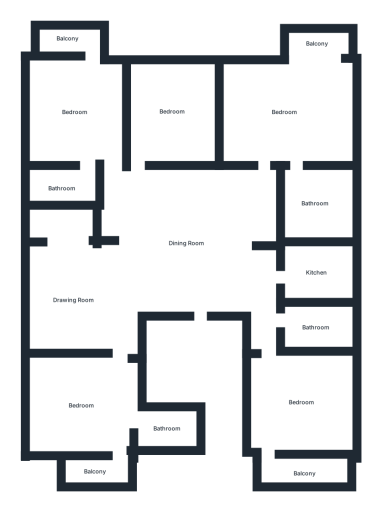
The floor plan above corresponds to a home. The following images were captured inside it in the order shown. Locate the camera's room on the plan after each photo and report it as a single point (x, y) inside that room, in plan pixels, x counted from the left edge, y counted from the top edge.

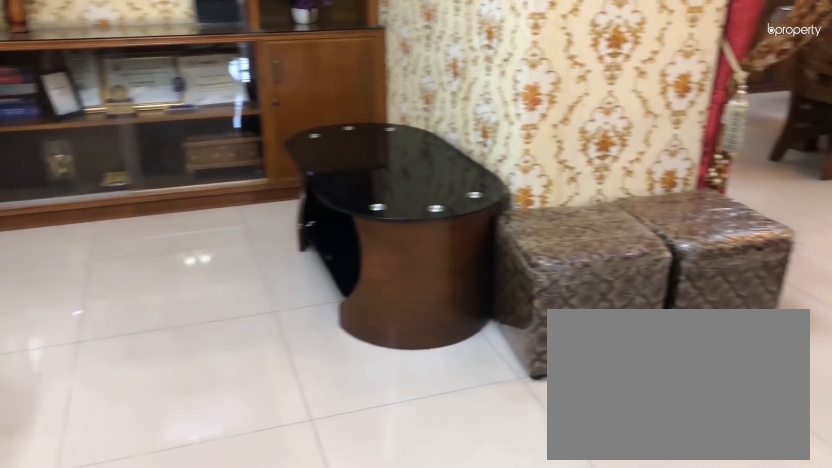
(74, 300)
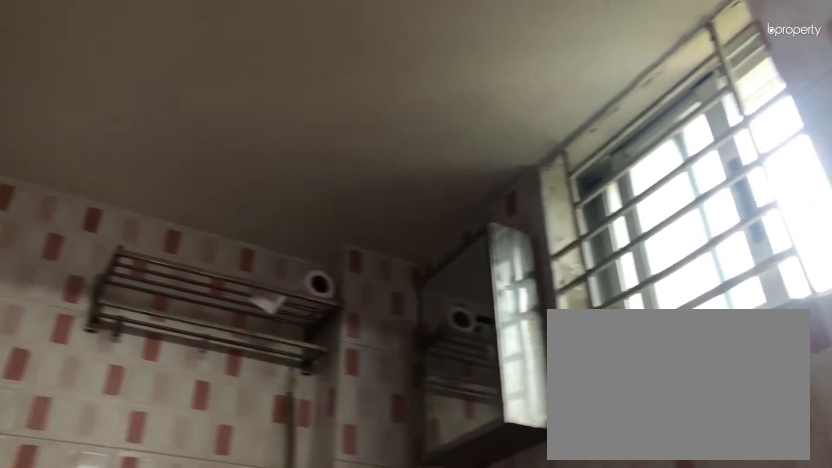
(171, 429)
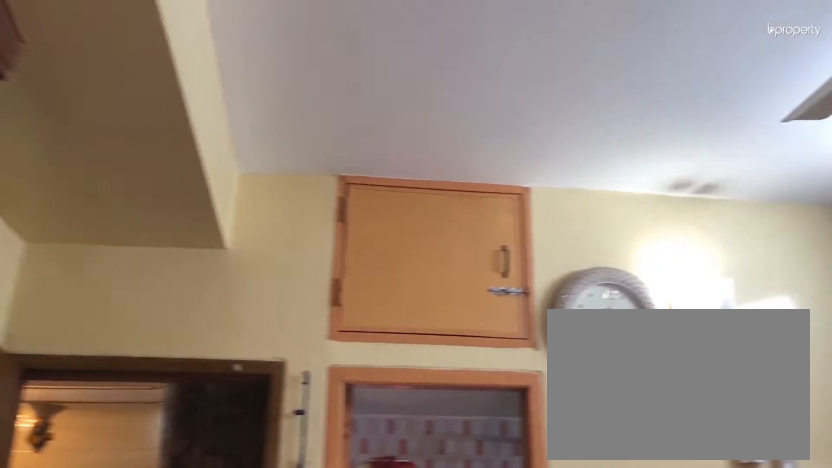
(74, 110)
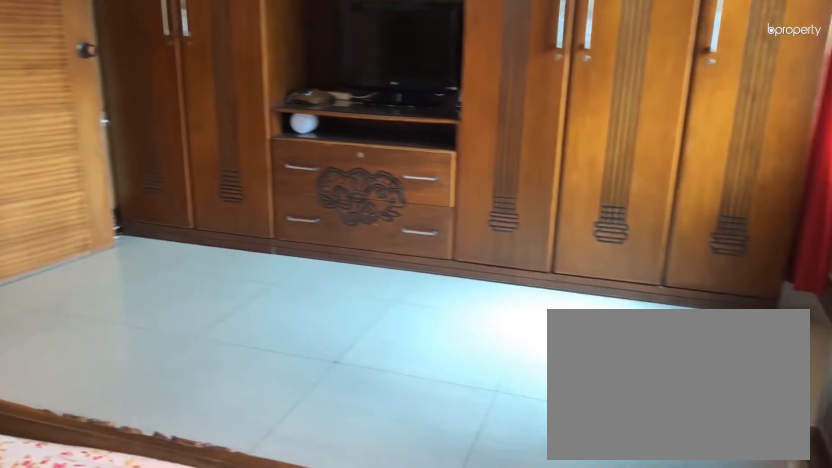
(286, 113)
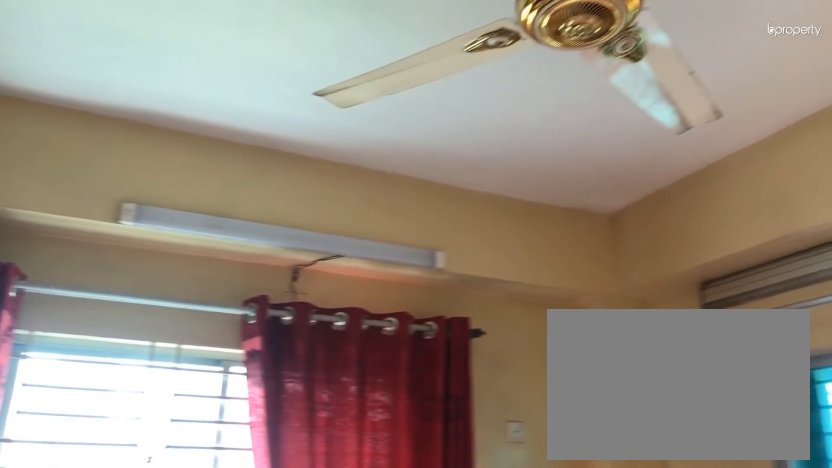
(300, 404)
